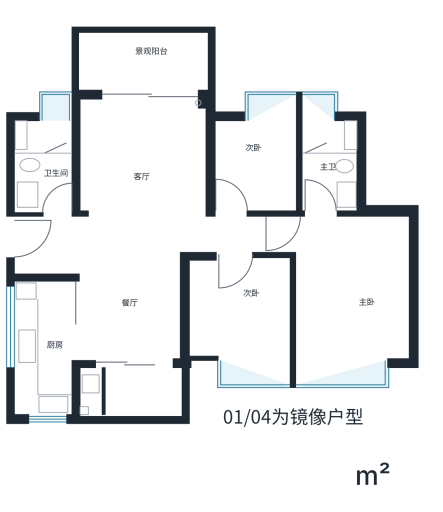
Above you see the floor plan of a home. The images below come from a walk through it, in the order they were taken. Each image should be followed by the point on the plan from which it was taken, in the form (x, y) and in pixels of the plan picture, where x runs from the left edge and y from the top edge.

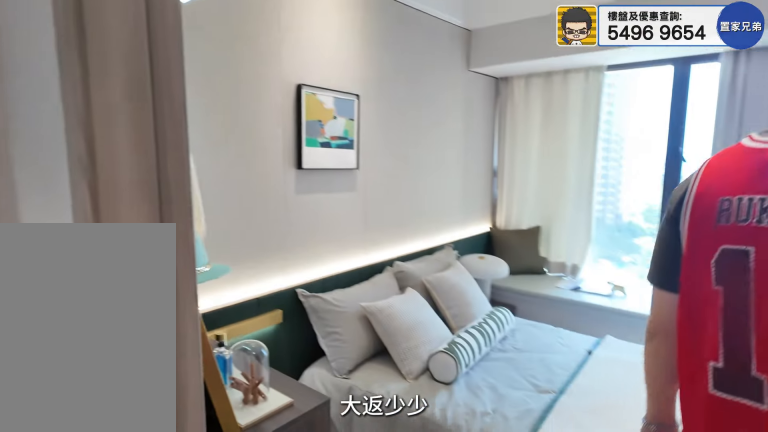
(233, 313)
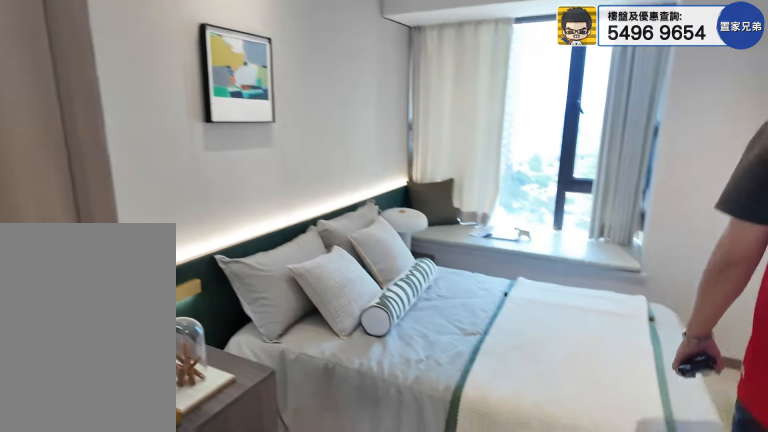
(233, 321)
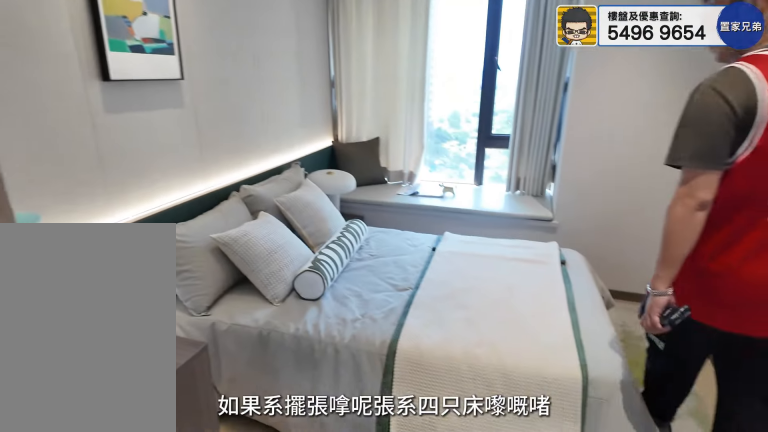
(232, 320)
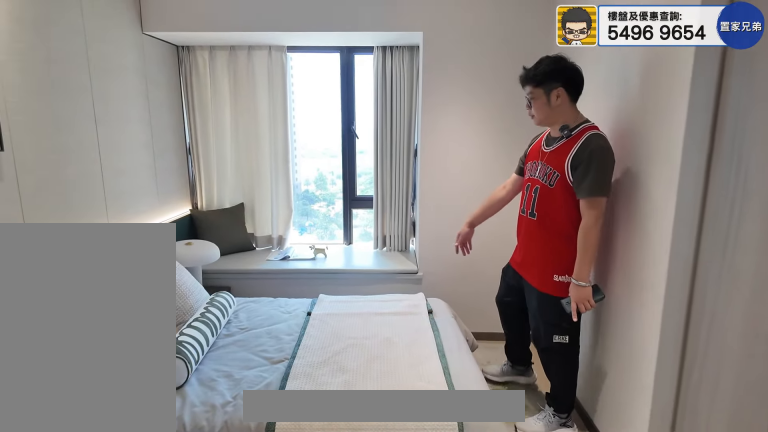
(233, 321)
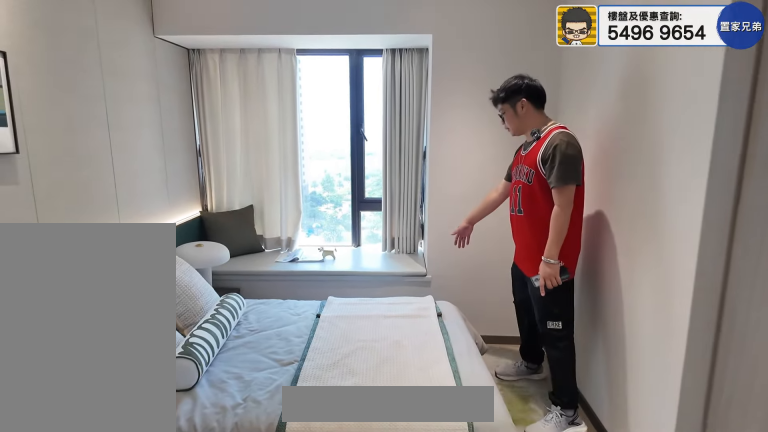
(233, 326)
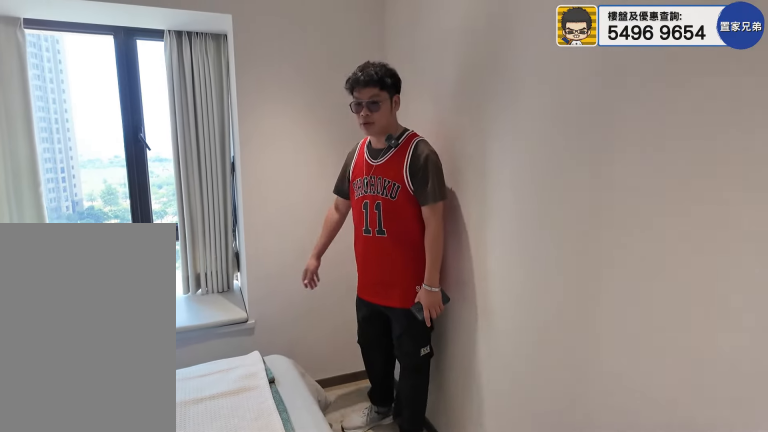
(236, 328)
